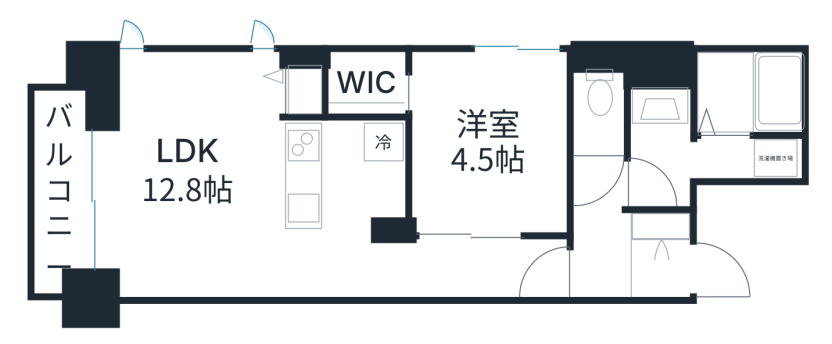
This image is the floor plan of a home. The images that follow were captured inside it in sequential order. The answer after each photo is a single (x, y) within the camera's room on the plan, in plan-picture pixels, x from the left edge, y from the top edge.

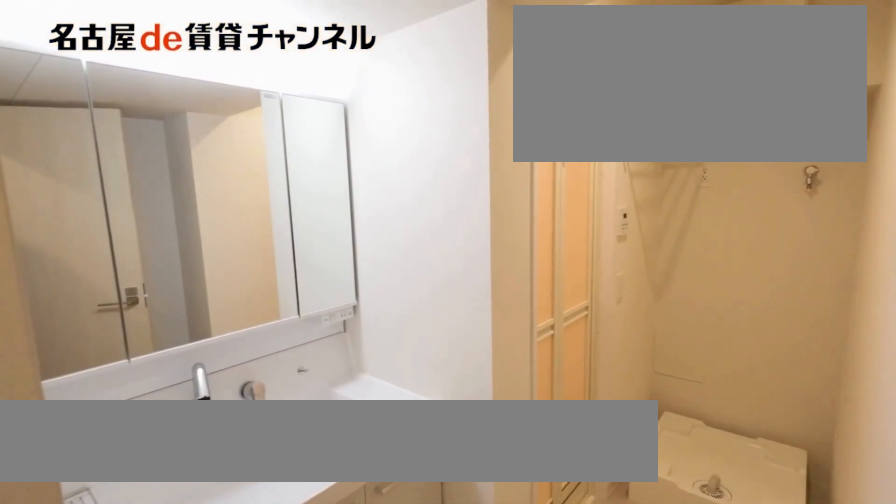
(709, 160)
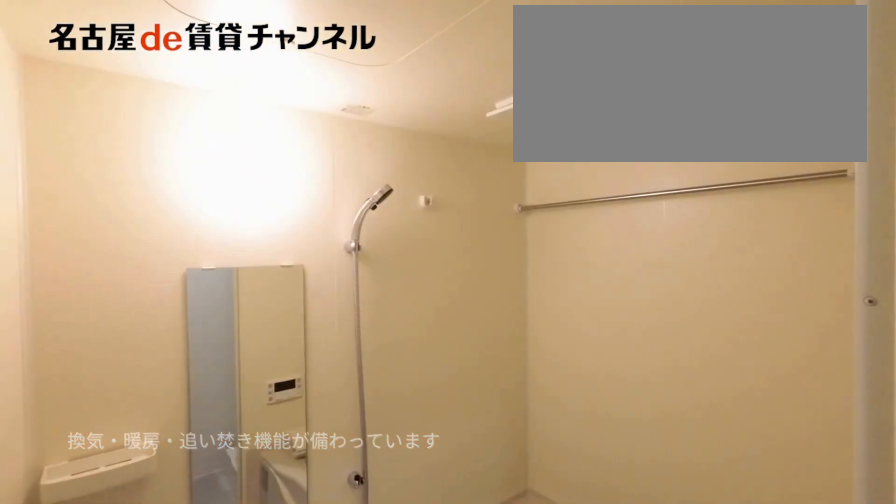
(708, 122)
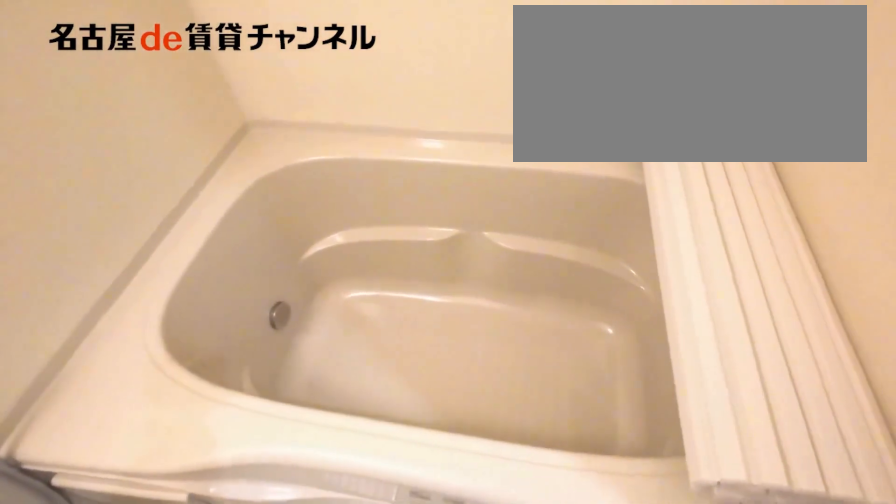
(708, 122)
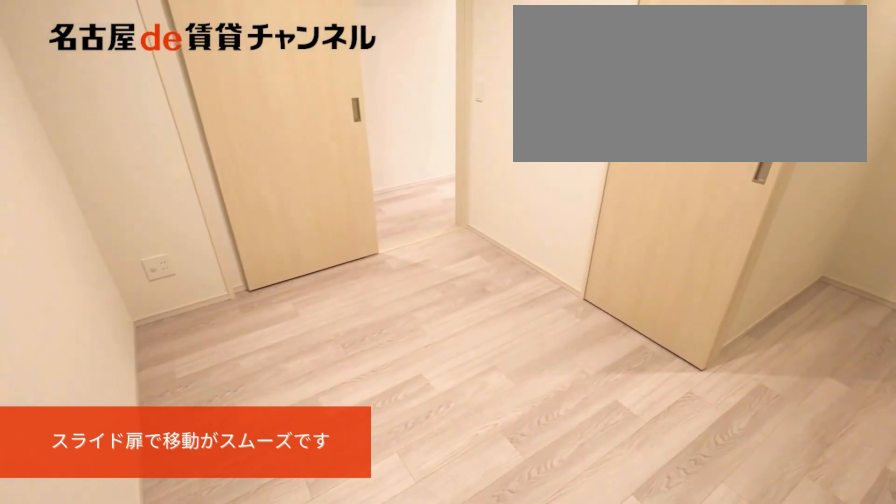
(489, 143)
